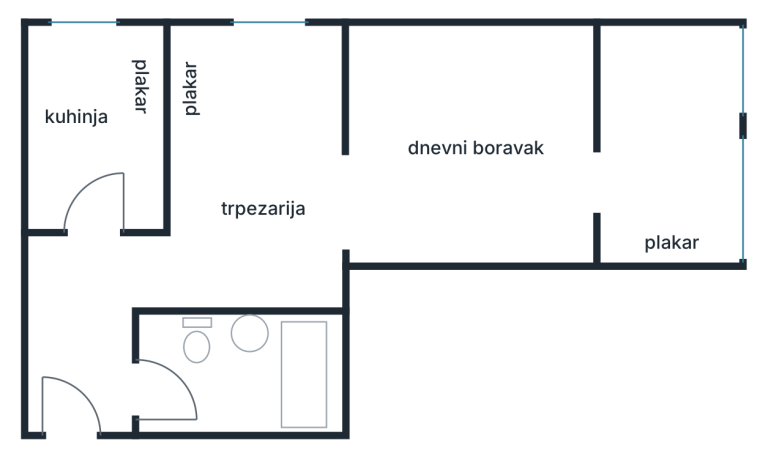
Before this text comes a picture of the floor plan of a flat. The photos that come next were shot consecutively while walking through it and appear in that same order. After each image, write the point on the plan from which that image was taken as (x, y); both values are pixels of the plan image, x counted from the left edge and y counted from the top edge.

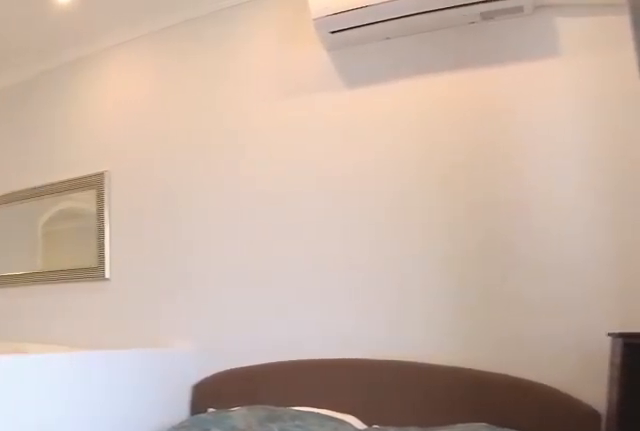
(698, 185)
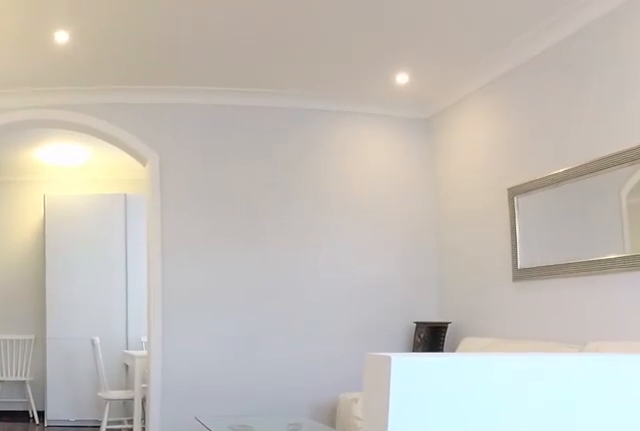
(699, 171)
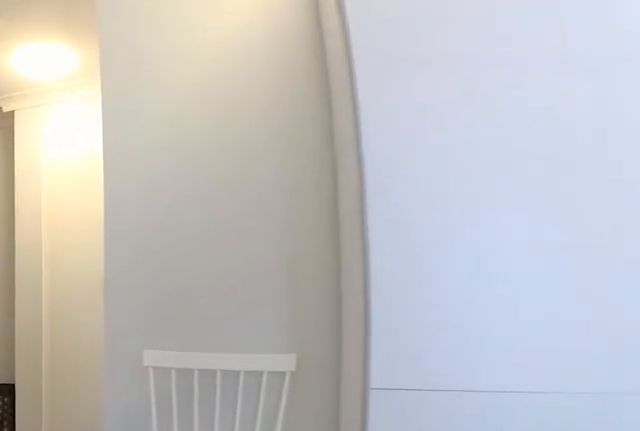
(329, 213)
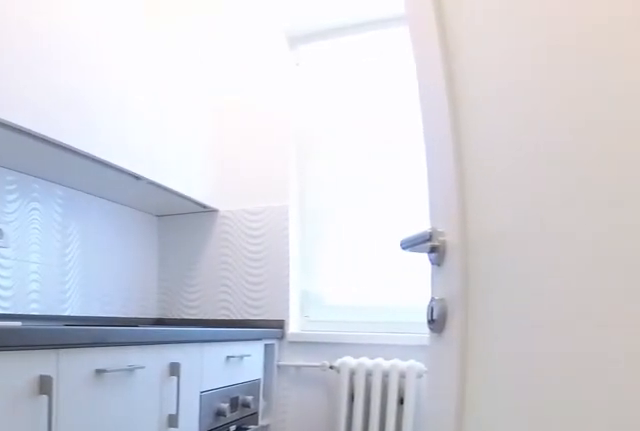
(101, 271)
